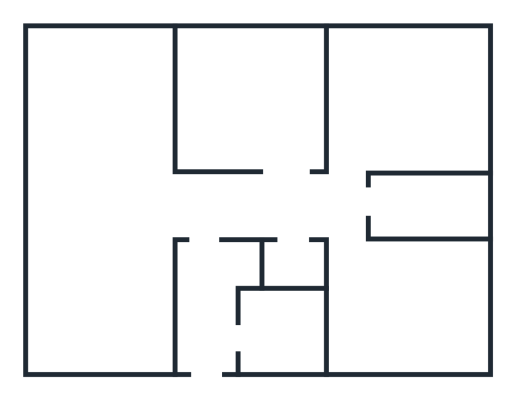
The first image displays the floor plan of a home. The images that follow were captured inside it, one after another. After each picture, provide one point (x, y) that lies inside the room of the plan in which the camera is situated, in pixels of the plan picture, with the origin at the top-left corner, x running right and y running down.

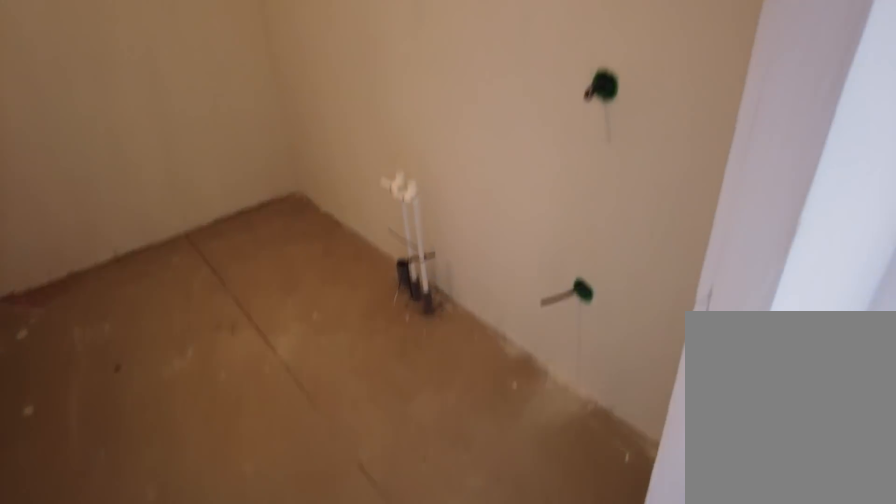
(347, 211)
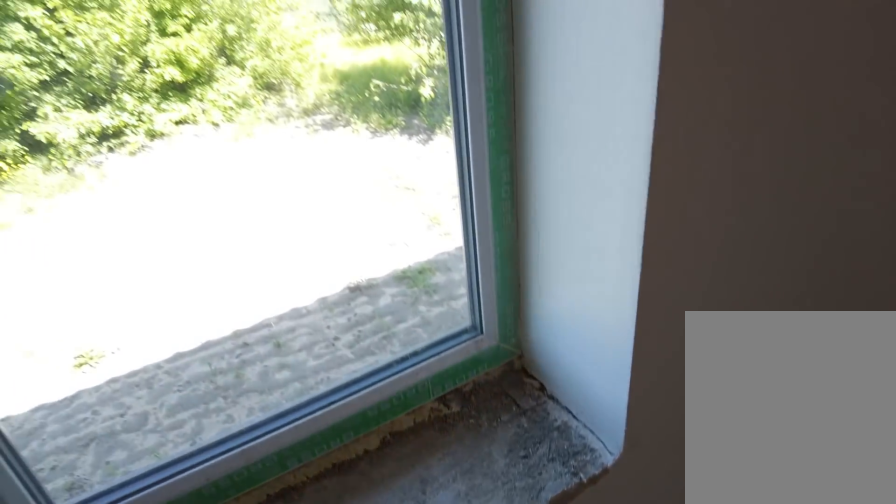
(359, 142)
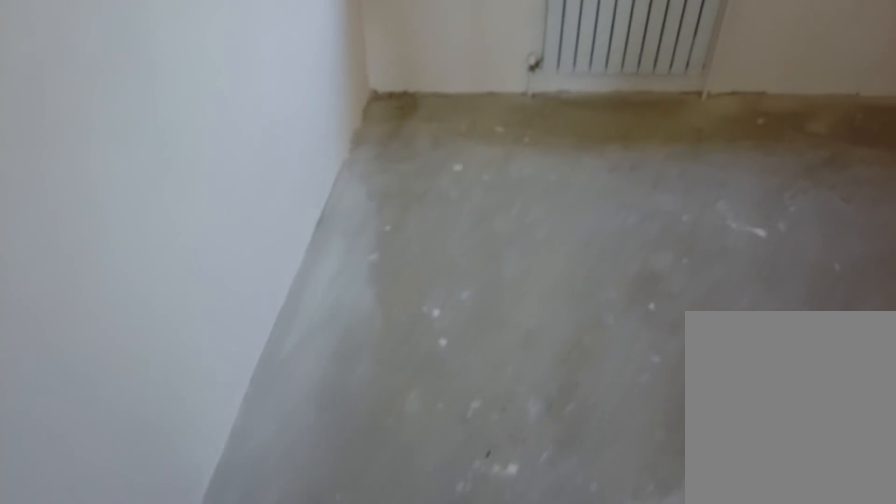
(359, 142)
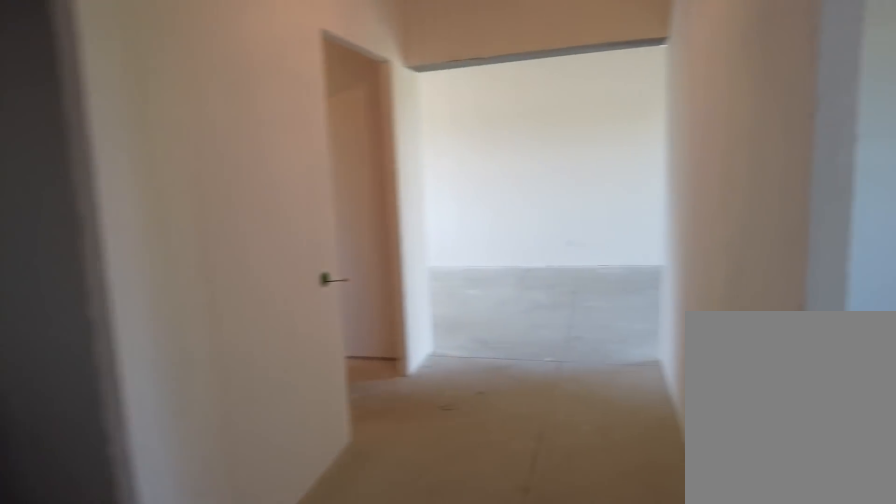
(340, 204)
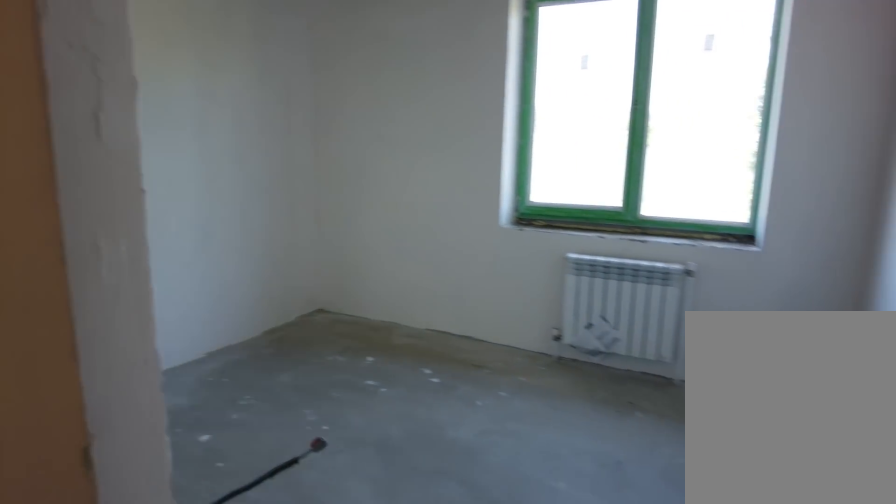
(291, 215)
